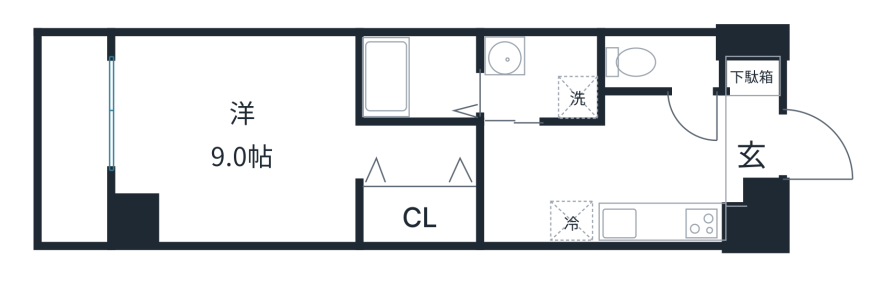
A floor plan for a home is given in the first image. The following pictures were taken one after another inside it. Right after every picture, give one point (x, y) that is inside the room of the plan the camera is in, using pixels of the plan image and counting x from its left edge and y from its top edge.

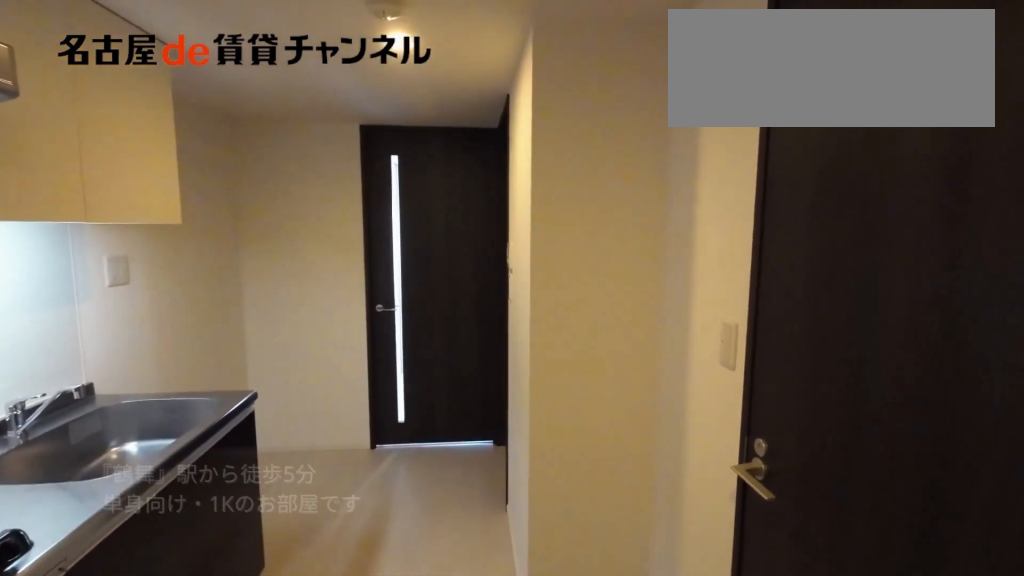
(751, 132)
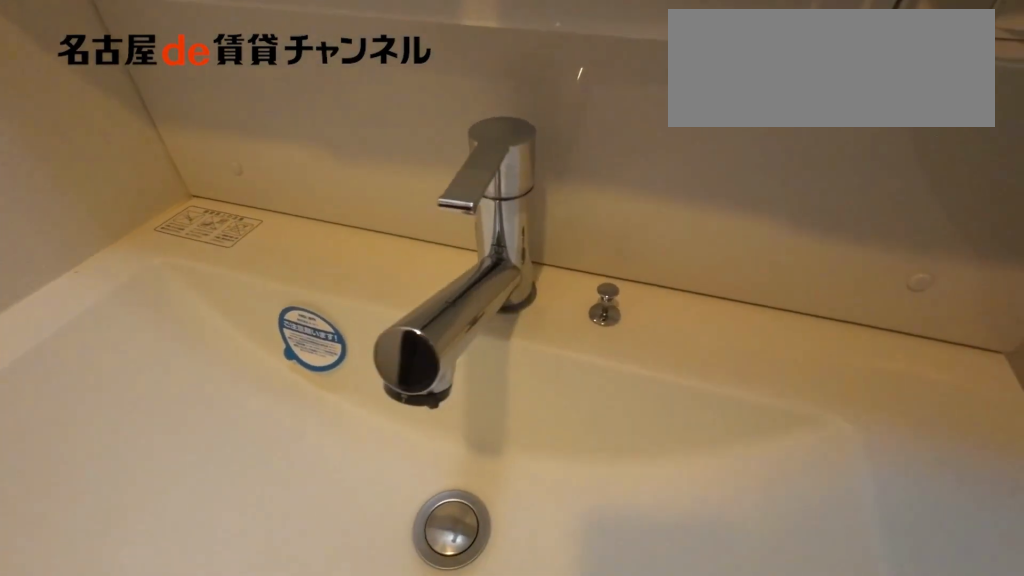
(543, 77)
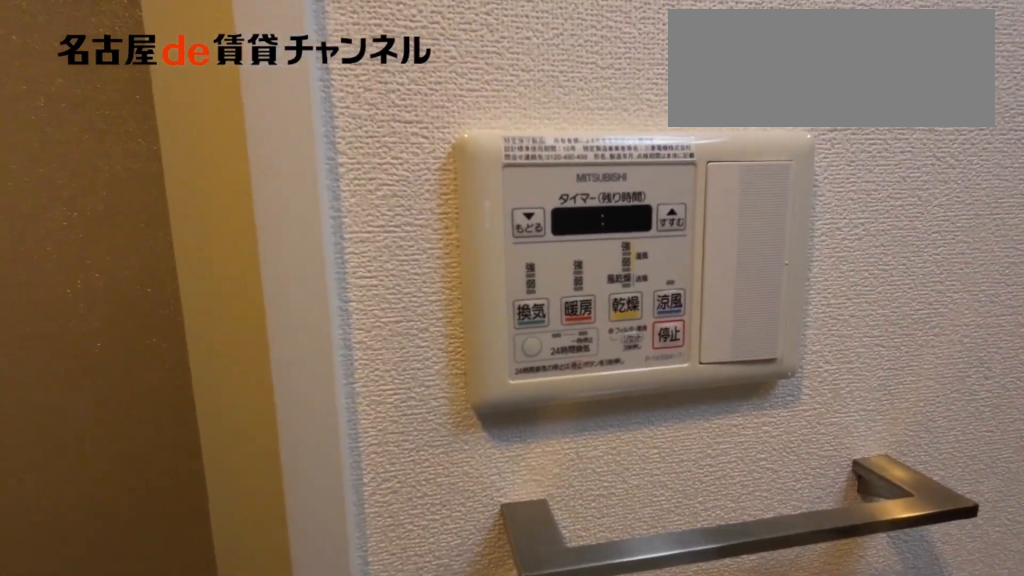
(543, 77)
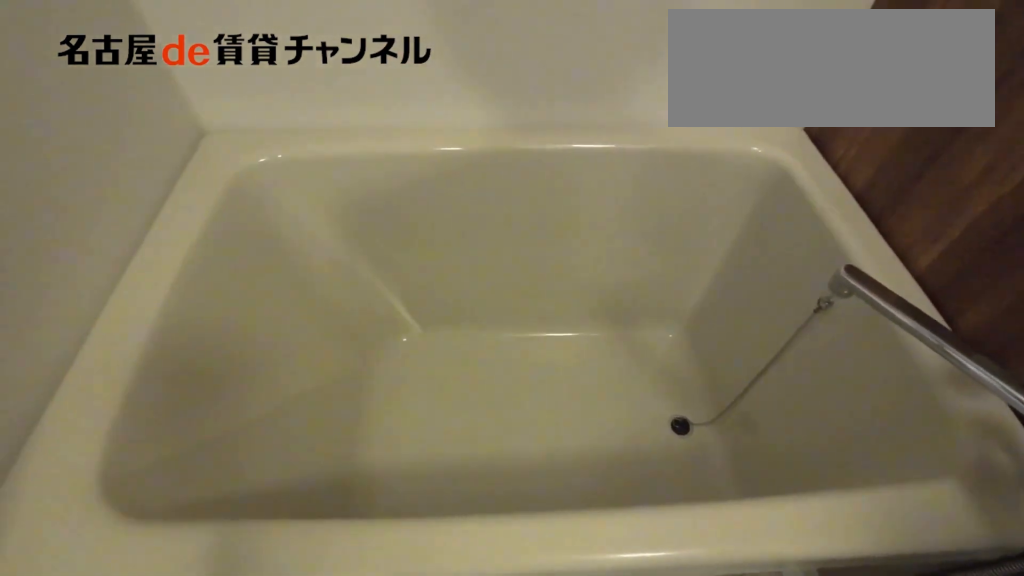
(419, 76)
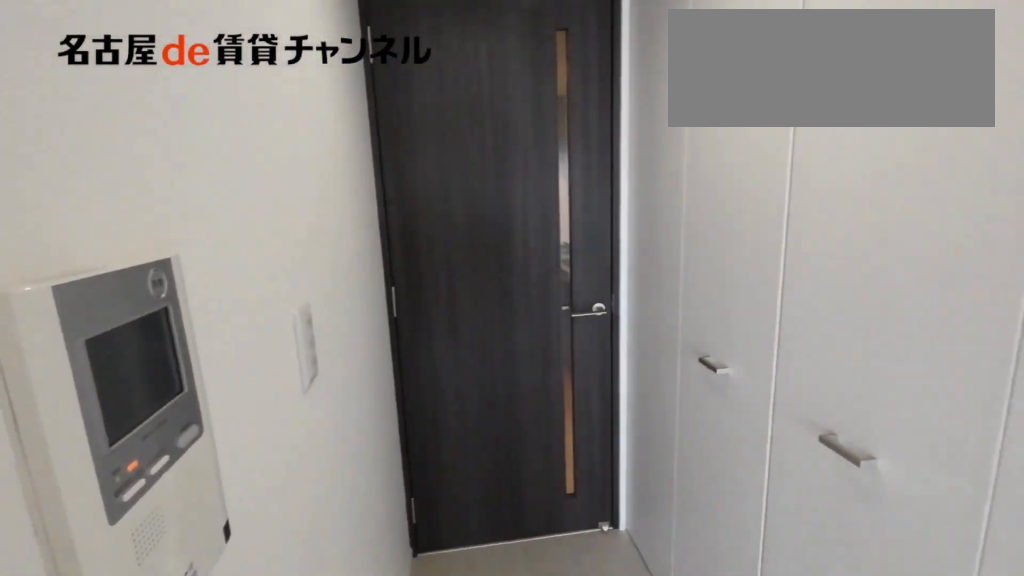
(231, 139)
